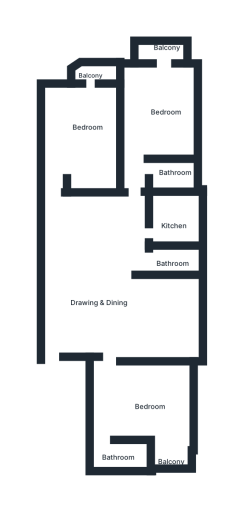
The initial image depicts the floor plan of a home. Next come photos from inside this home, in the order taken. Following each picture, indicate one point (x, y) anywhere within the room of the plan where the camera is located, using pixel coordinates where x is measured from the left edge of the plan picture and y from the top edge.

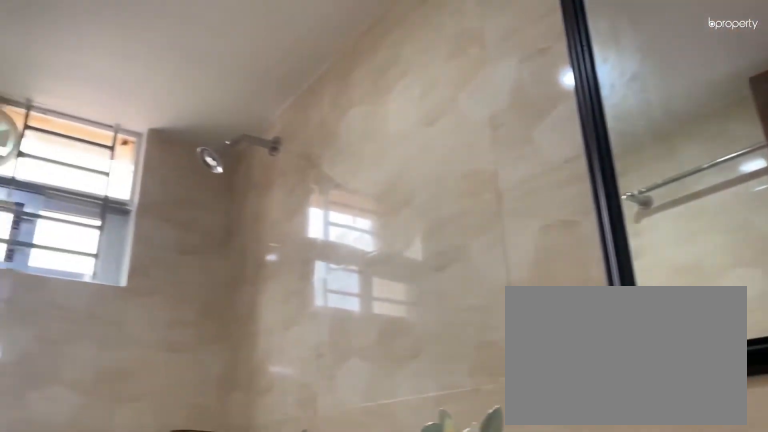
(171, 259)
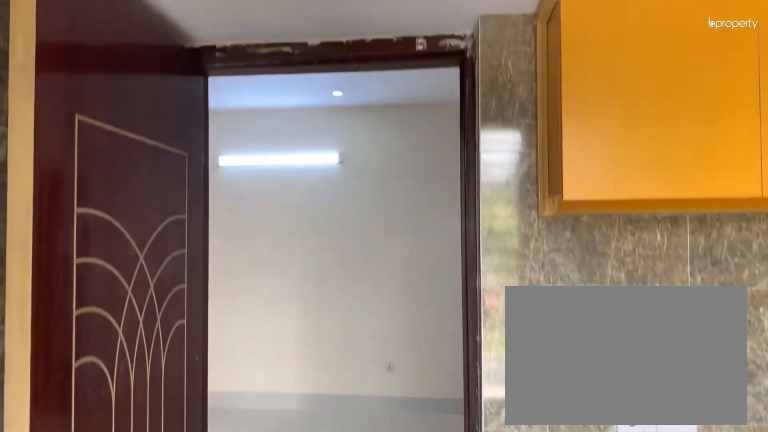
(174, 223)
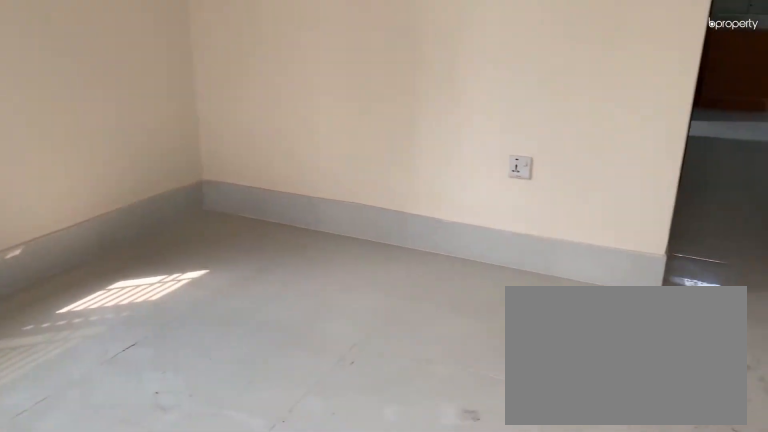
(164, 98)
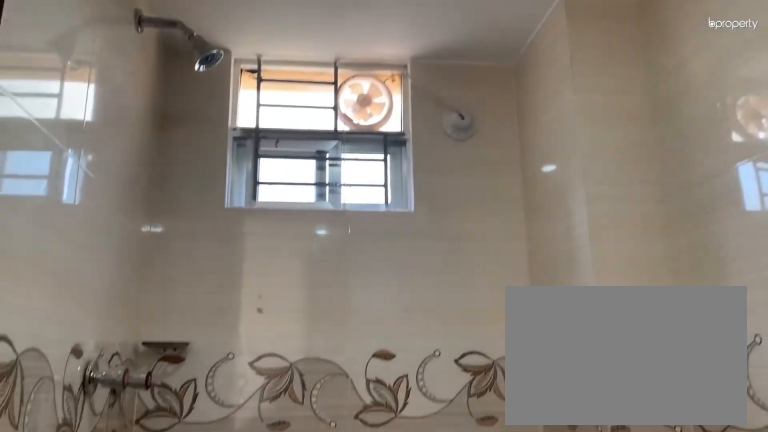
(165, 171)
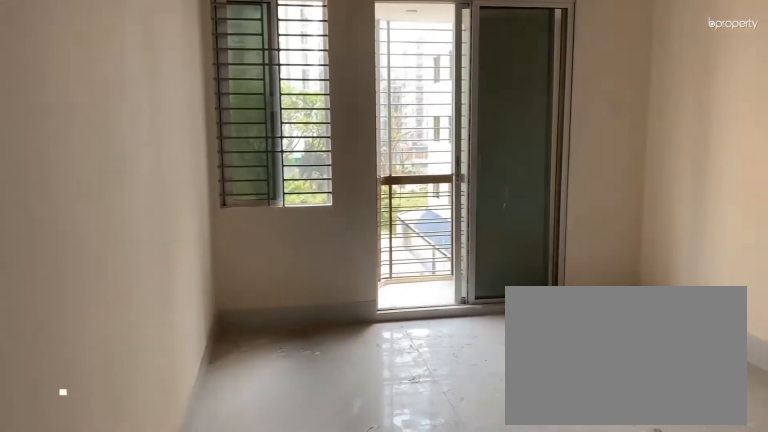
(80, 127)
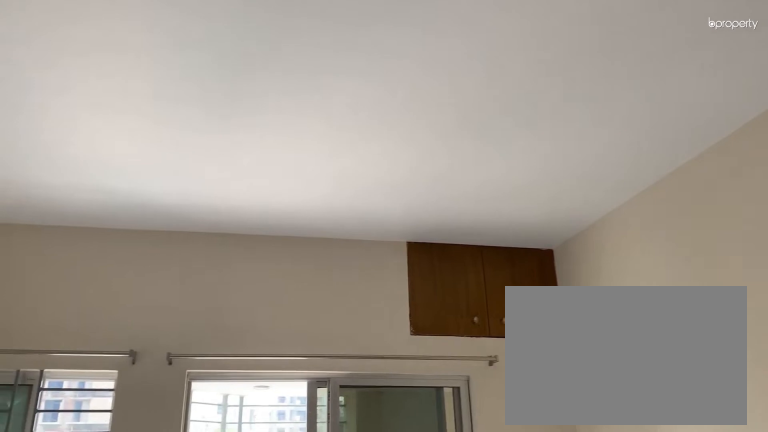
(87, 121)
